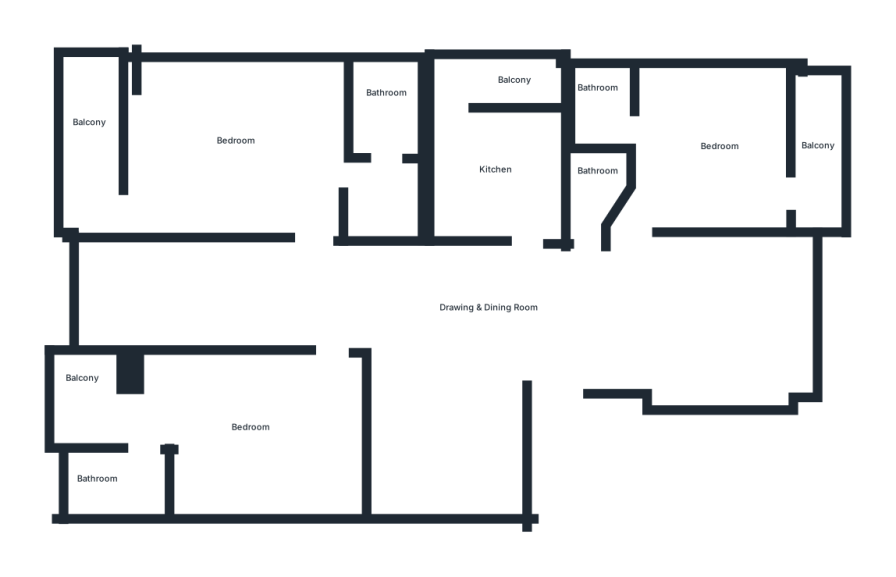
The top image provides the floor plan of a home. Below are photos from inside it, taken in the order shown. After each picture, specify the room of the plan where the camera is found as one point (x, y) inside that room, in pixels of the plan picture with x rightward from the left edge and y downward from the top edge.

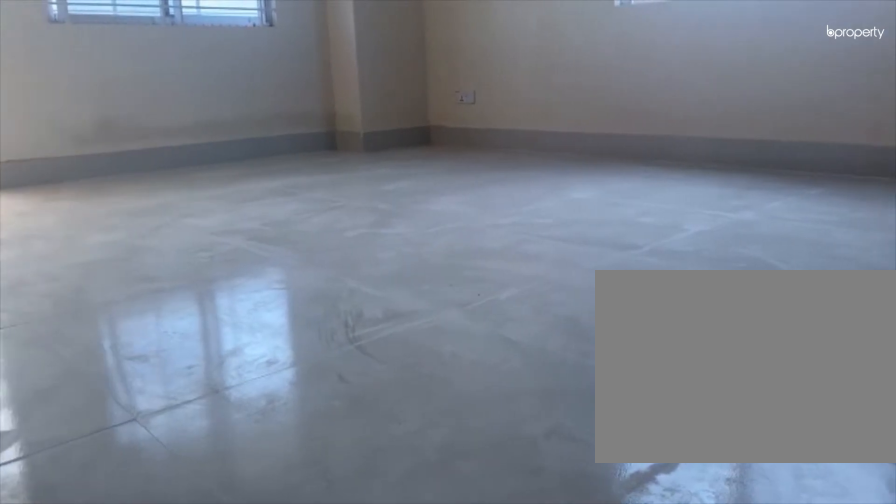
(237, 154)
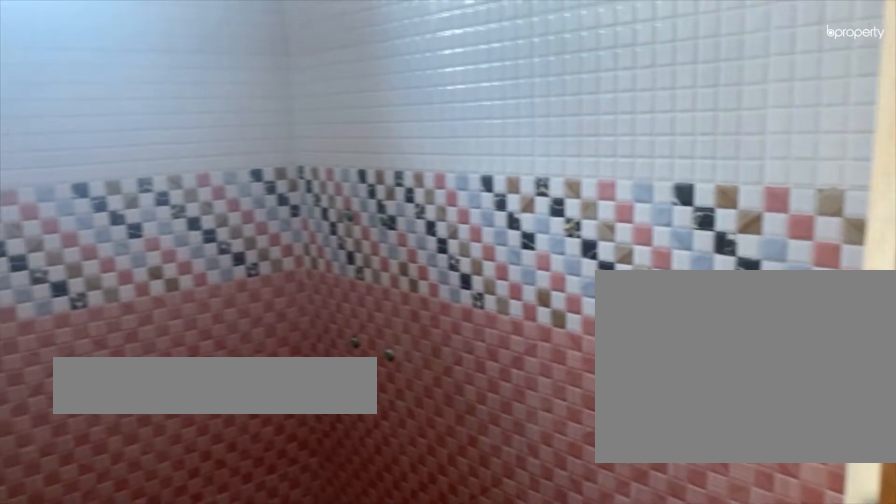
(385, 149)
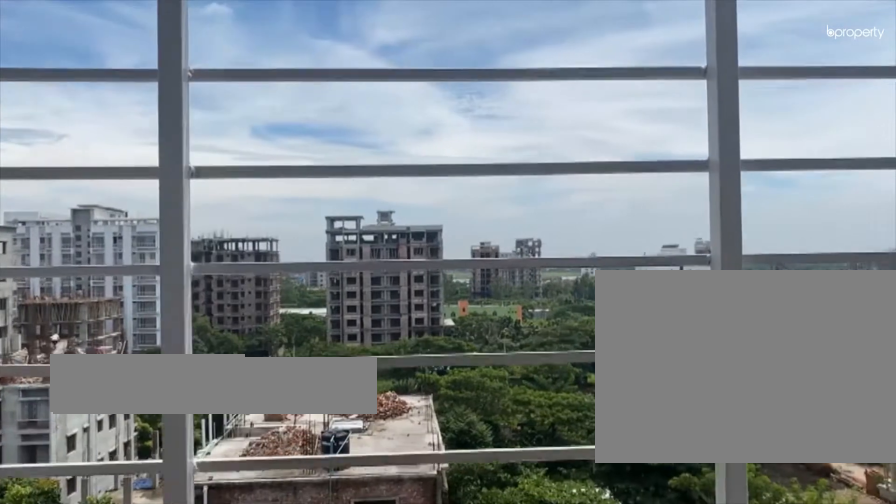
(101, 126)
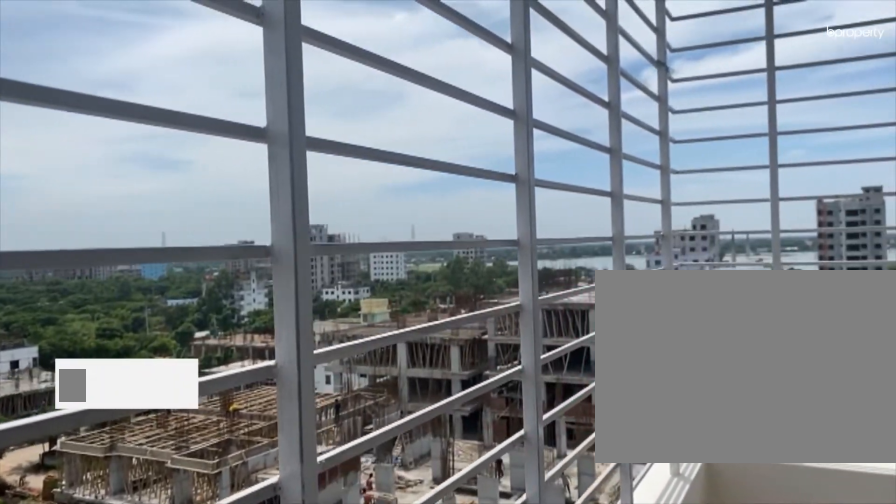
(101, 126)
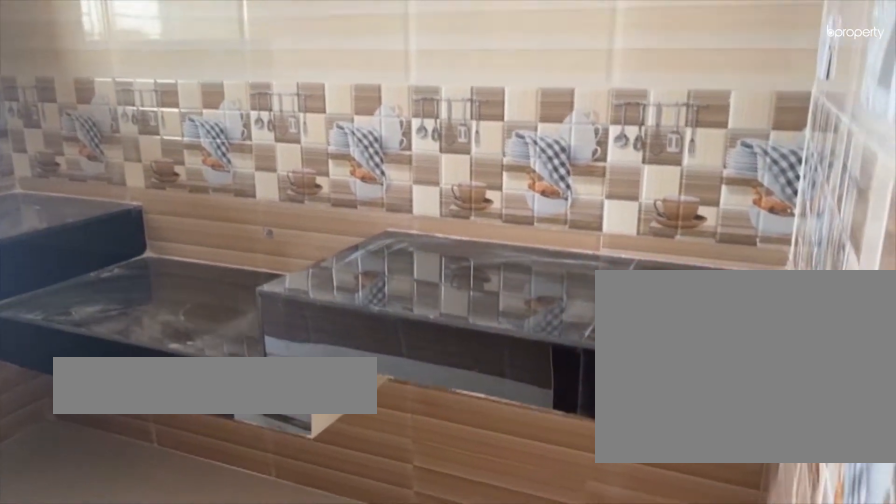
(505, 174)
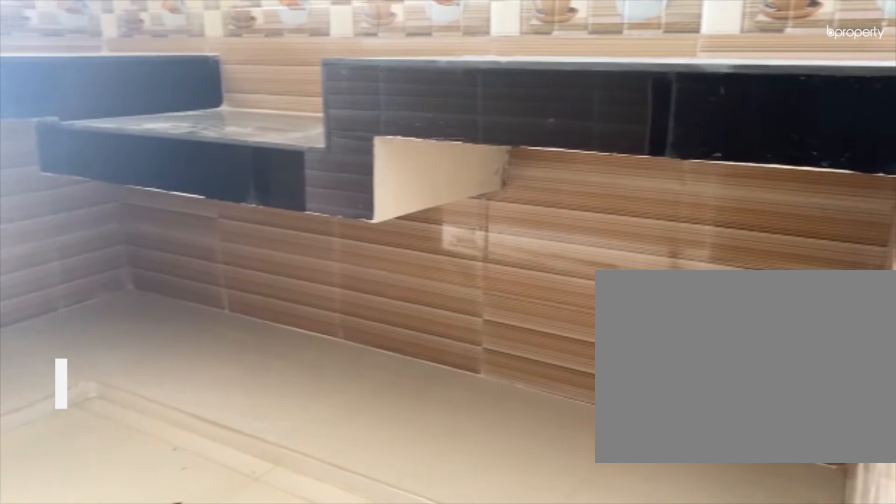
(505, 174)
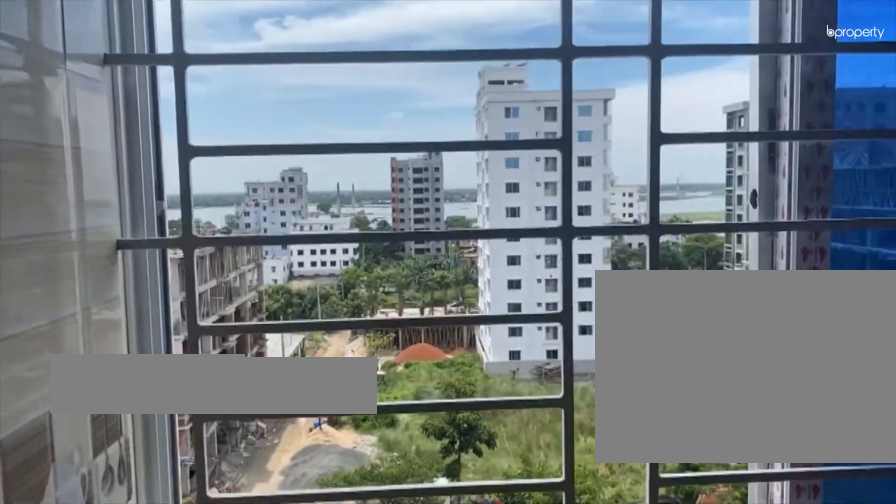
(510, 76)
